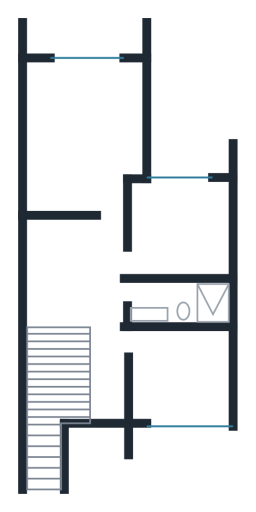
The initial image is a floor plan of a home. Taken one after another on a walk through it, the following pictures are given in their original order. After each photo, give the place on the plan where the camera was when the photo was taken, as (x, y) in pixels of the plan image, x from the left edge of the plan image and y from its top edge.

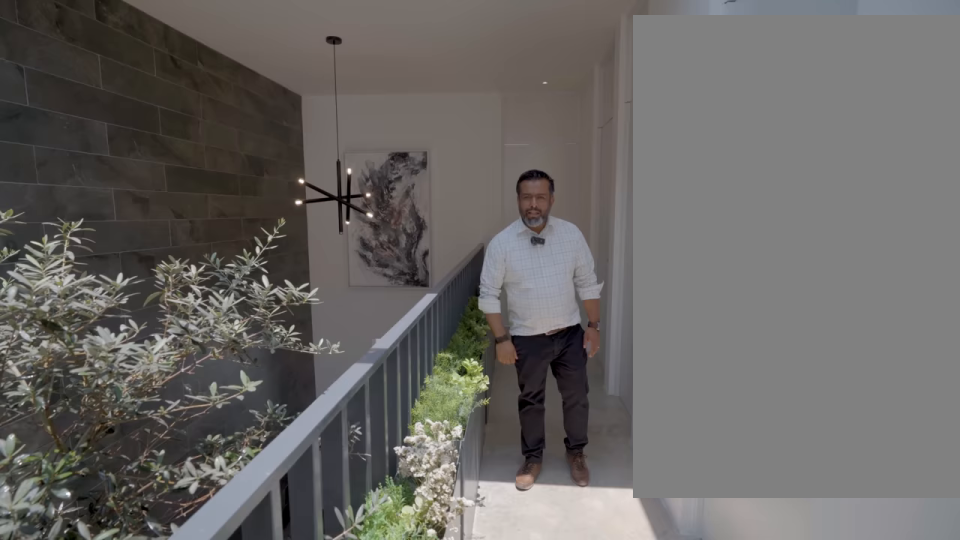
(105, 403)
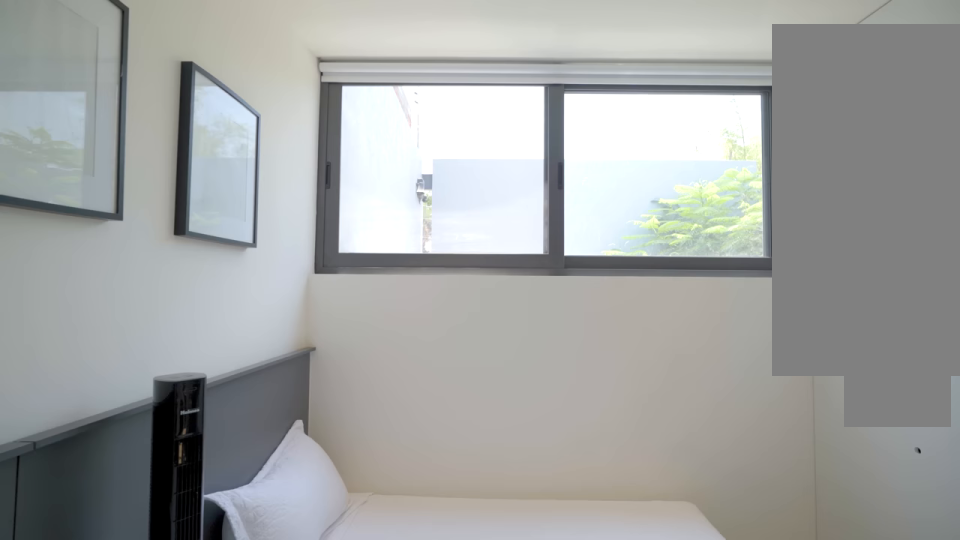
(153, 387)
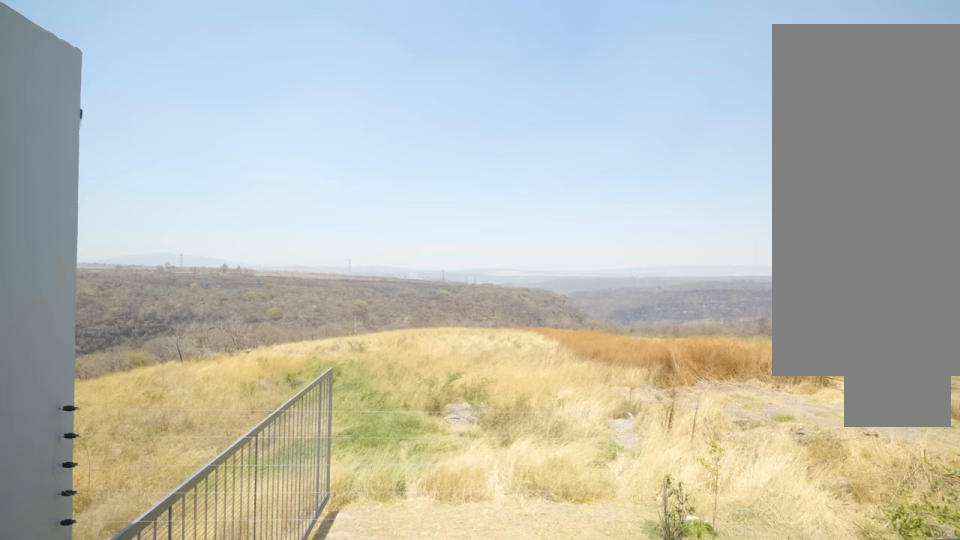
(79, 57)
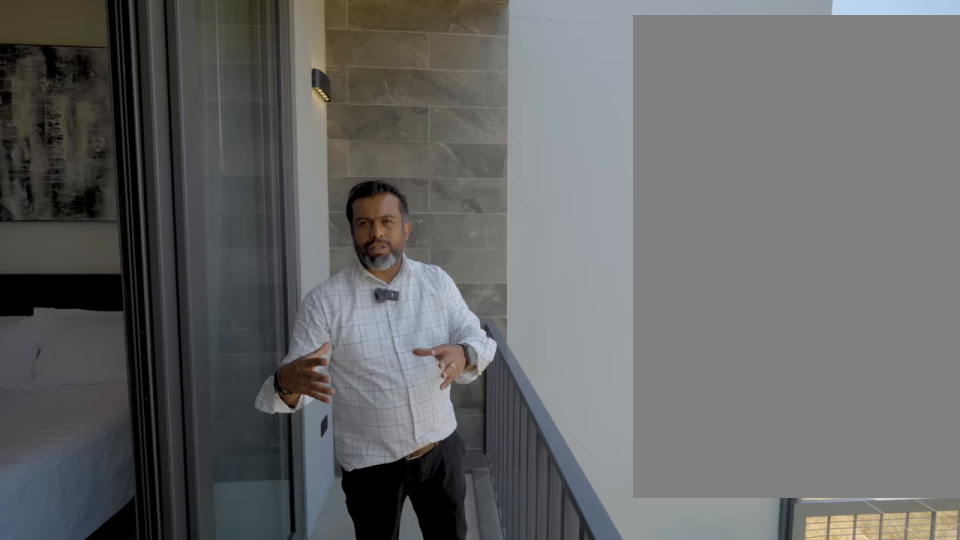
(96, 43)
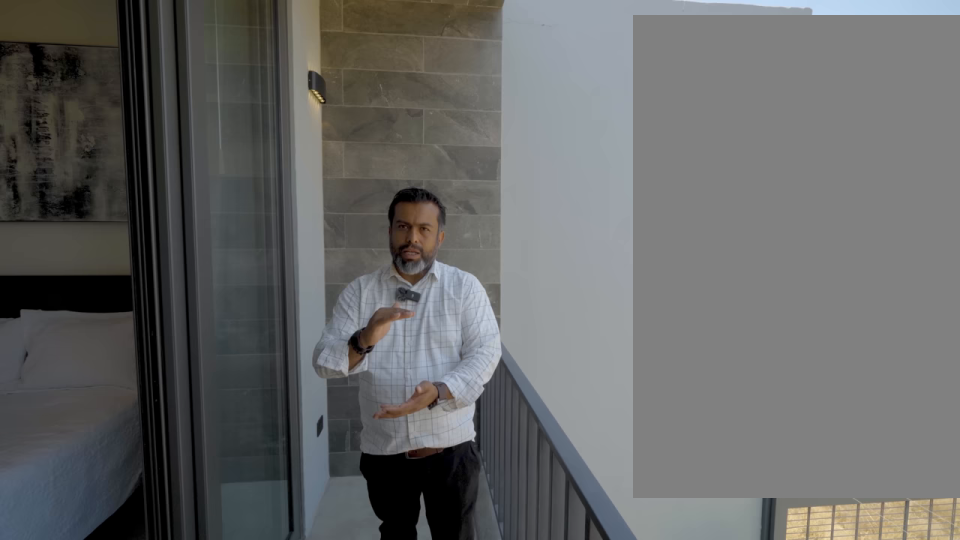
(96, 43)
